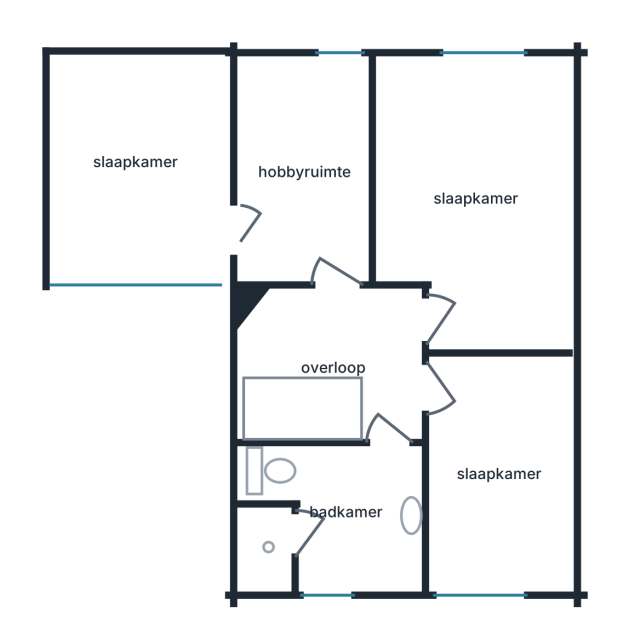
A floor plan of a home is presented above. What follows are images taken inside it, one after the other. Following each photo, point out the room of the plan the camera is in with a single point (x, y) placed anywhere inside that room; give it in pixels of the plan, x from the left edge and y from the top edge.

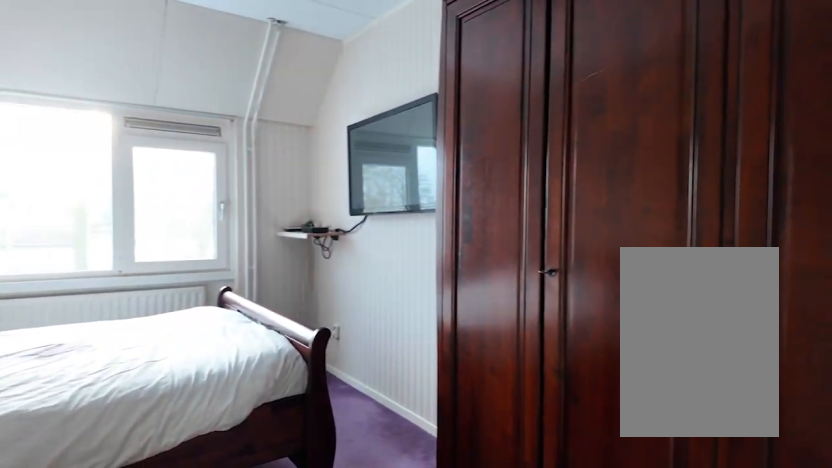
(477, 196)
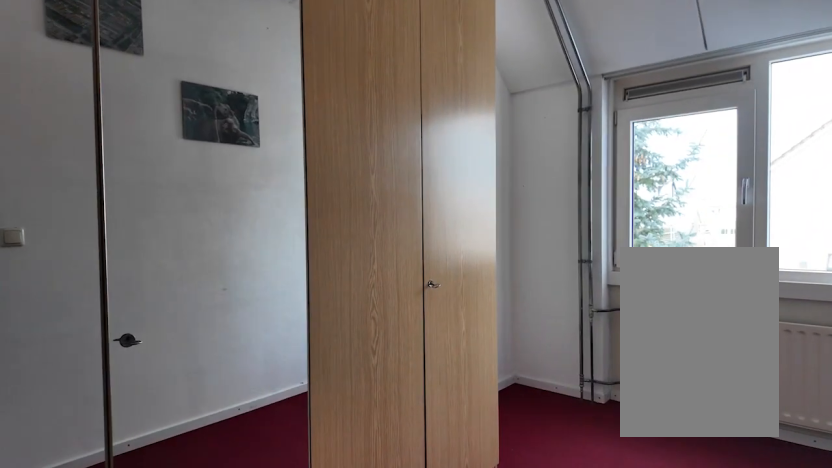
(499, 471)
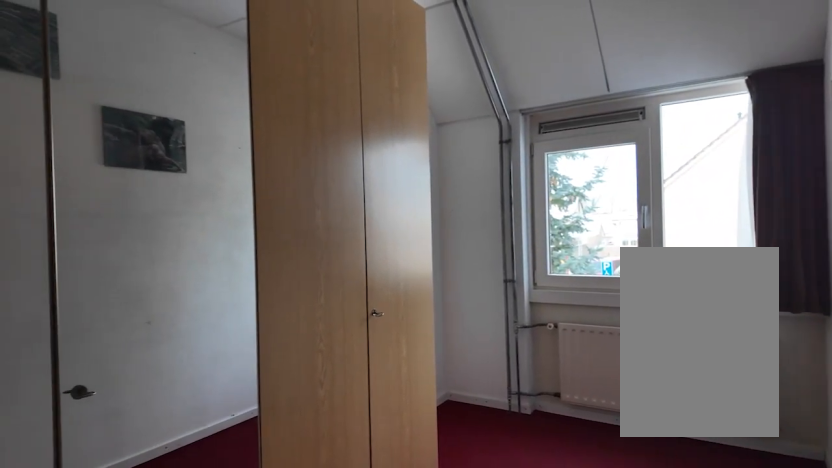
(499, 471)
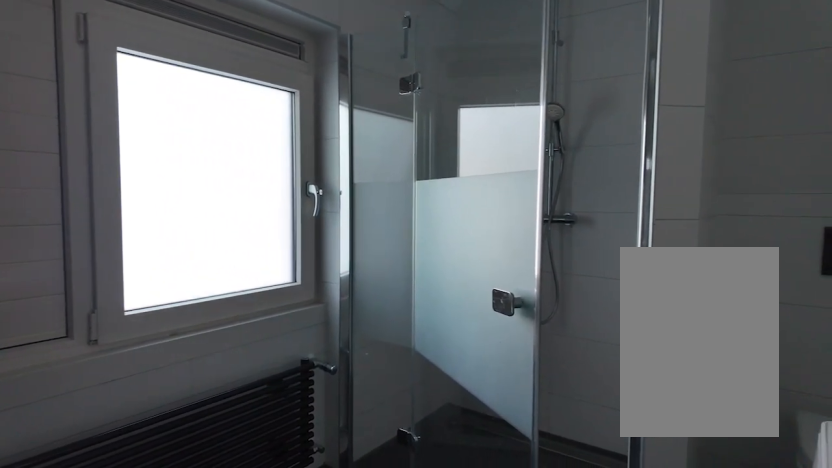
(333, 522)
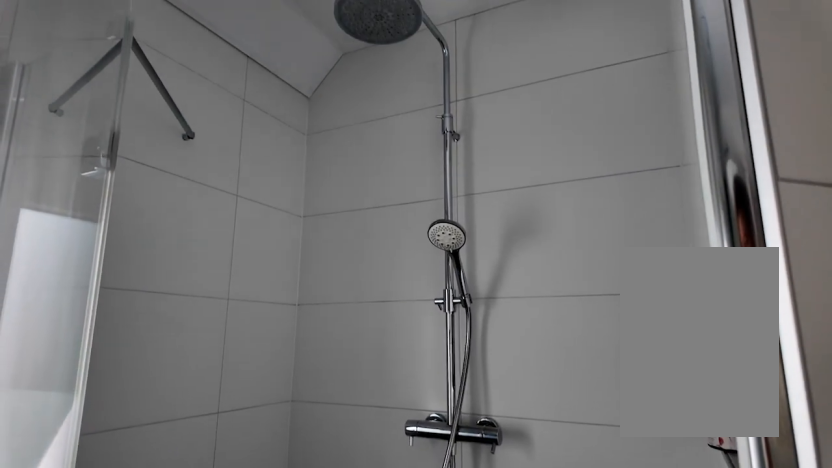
(333, 522)
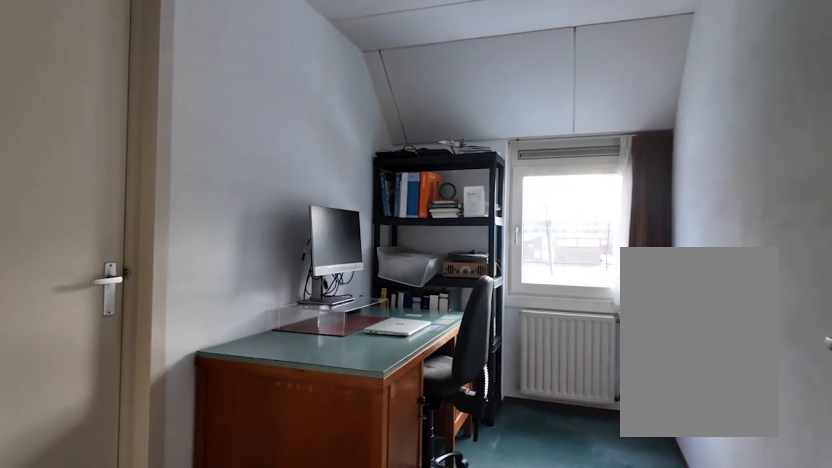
(303, 170)
